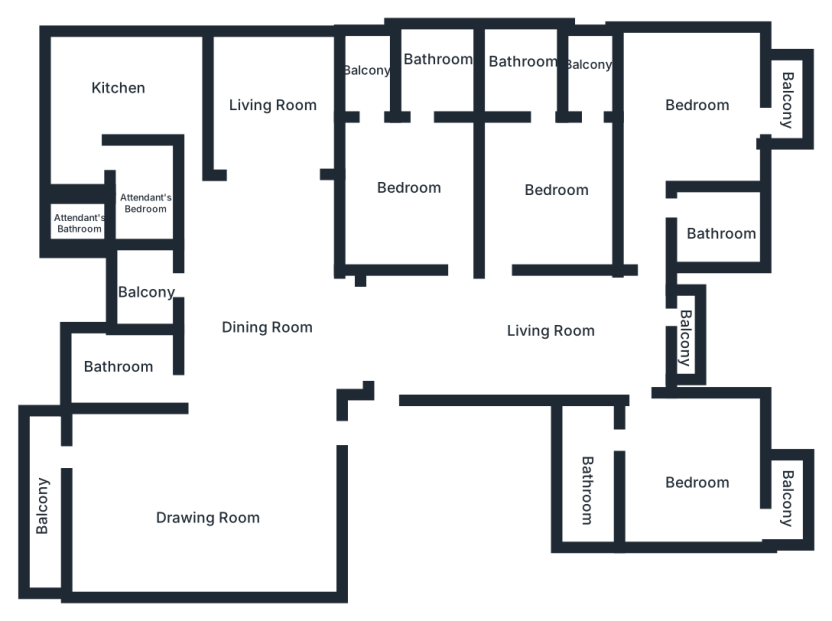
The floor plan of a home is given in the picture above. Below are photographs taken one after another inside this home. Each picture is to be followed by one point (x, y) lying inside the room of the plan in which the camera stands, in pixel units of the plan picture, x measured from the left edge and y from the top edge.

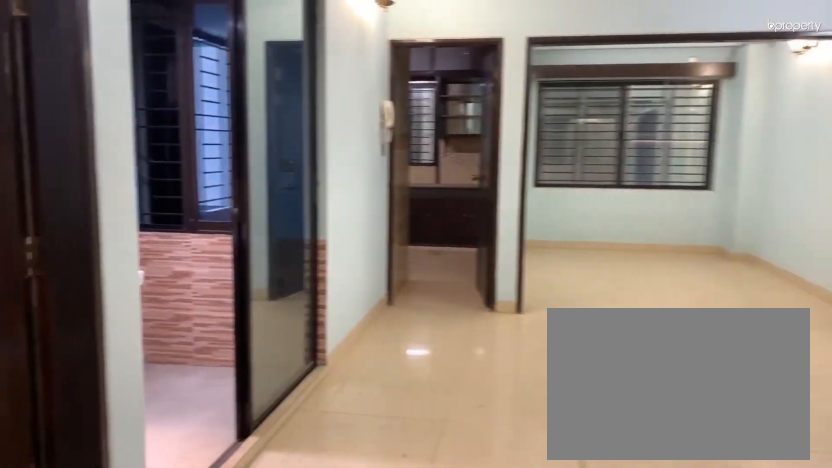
(255, 308)
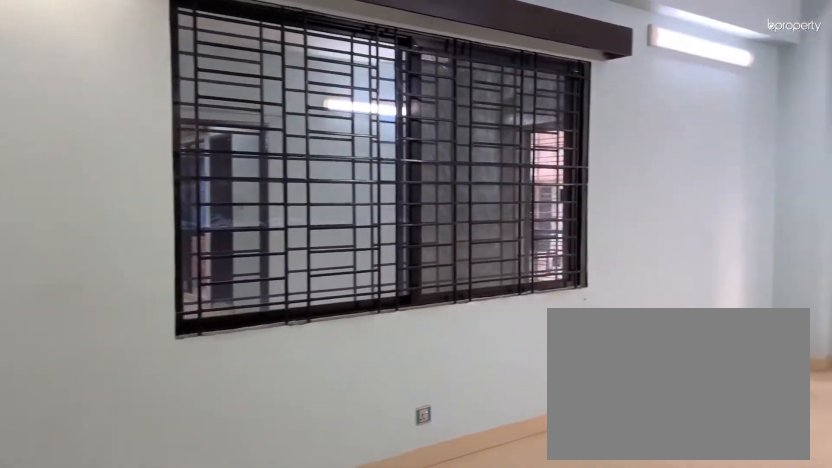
(208, 496)
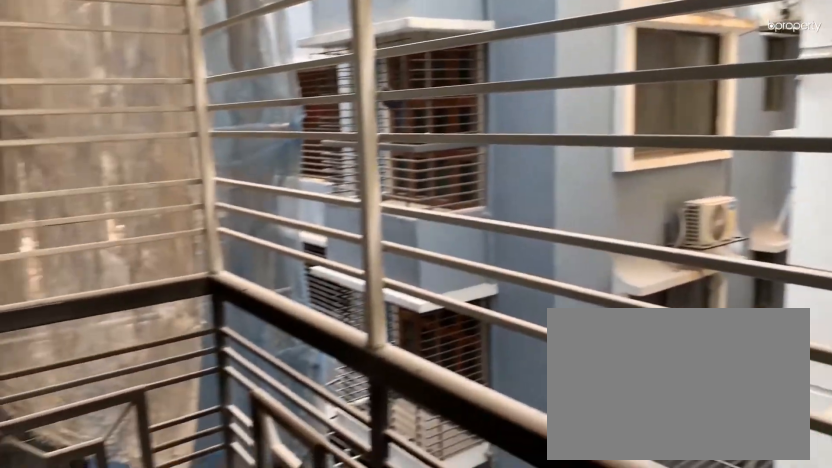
(40, 508)
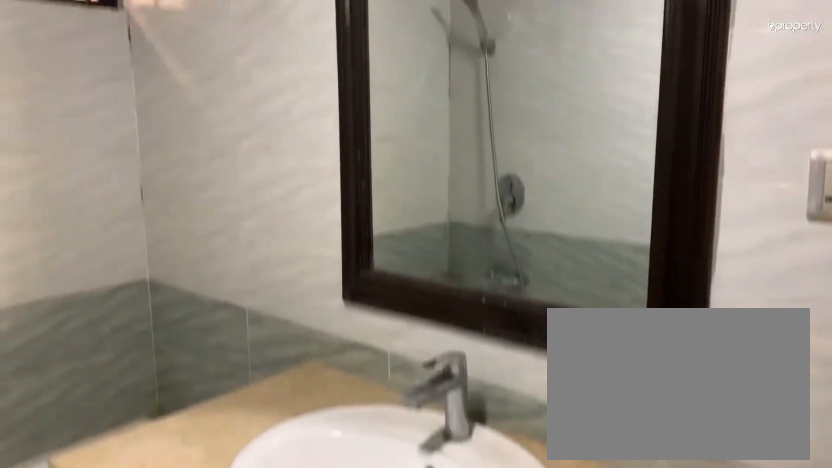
(130, 370)
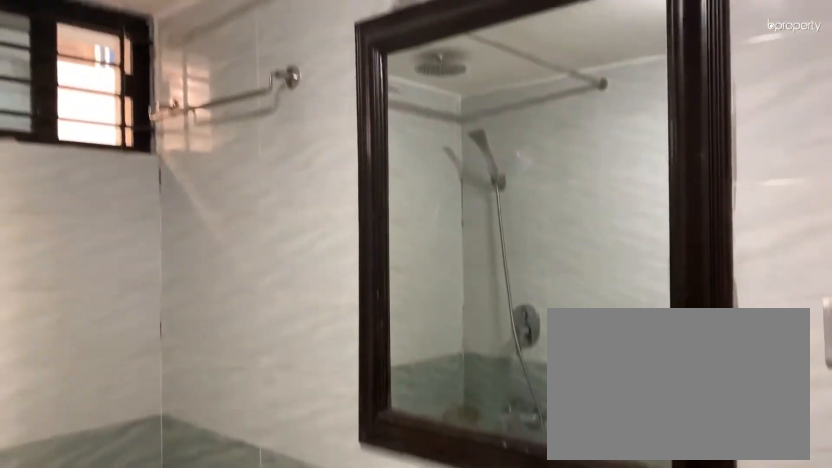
(130, 370)
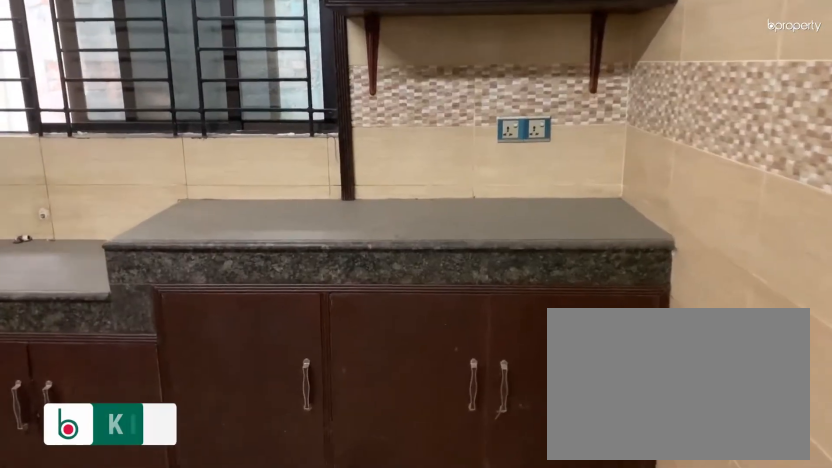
(114, 81)
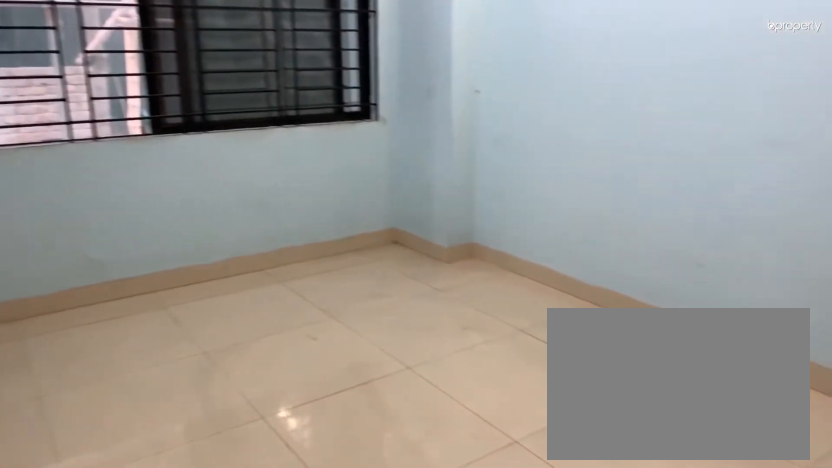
(265, 89)
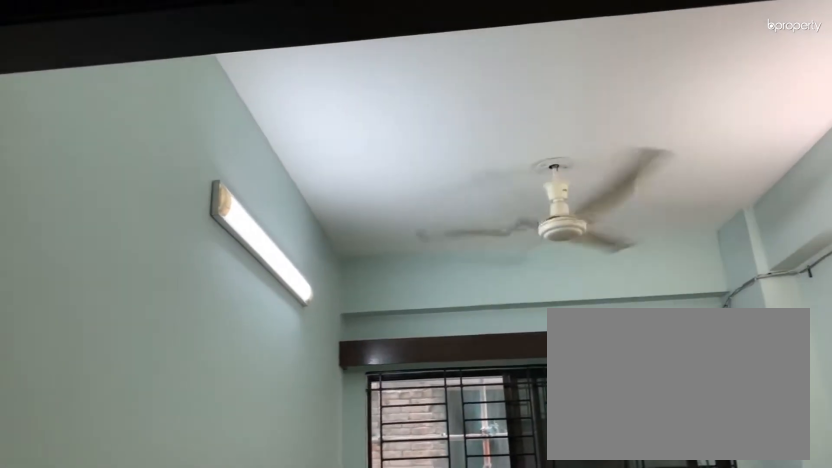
(265, 89)
